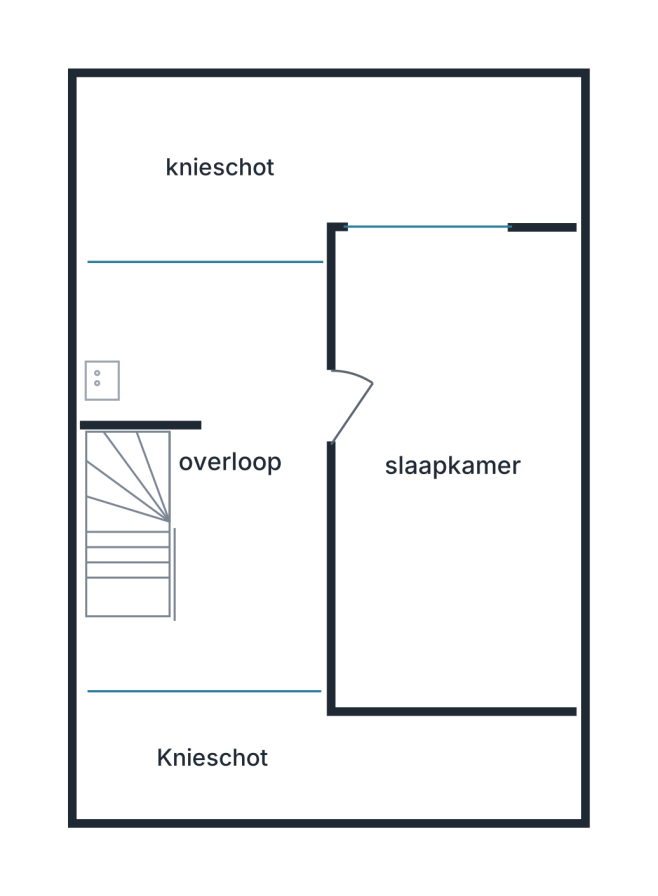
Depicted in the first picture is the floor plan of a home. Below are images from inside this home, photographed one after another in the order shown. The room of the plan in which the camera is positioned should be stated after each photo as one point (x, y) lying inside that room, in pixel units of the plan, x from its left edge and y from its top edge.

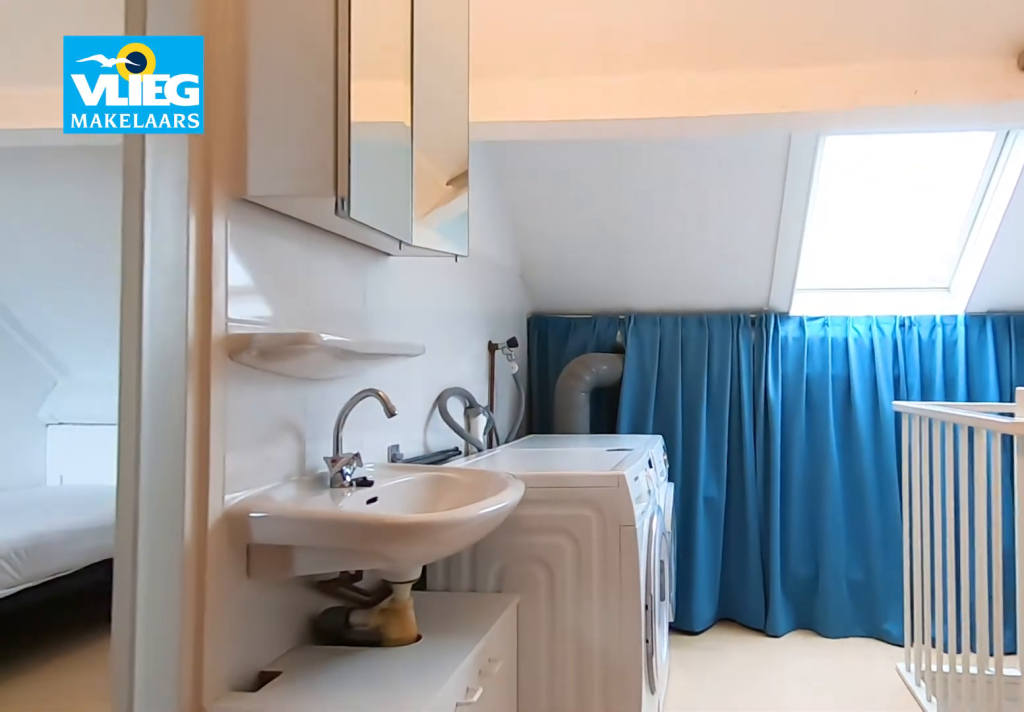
(209, 479)
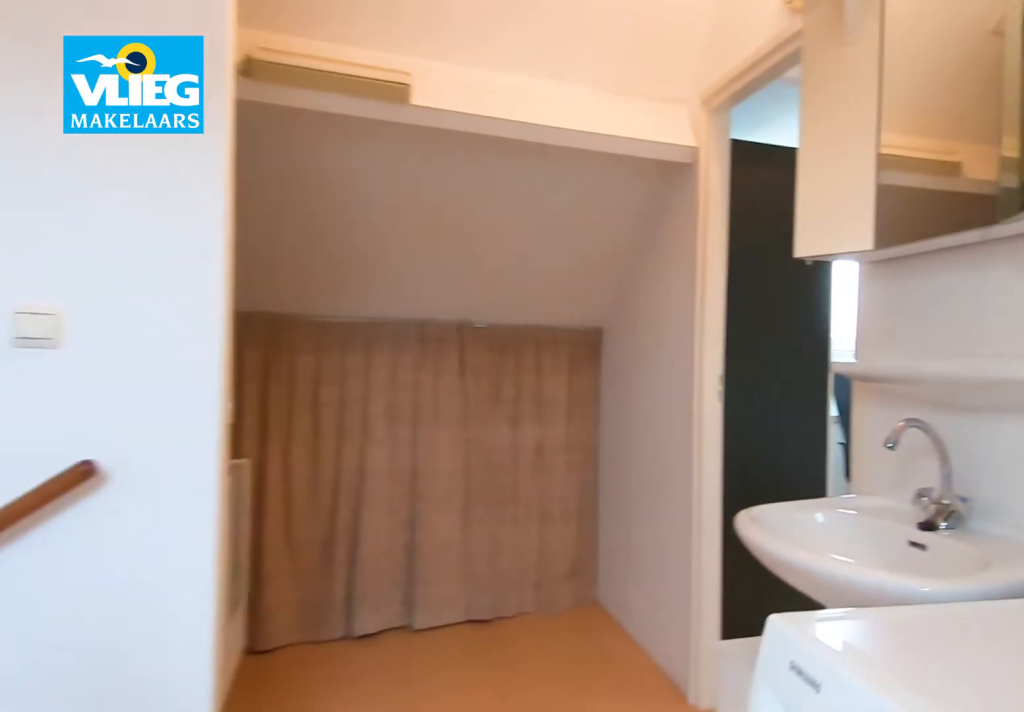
(209, 479)
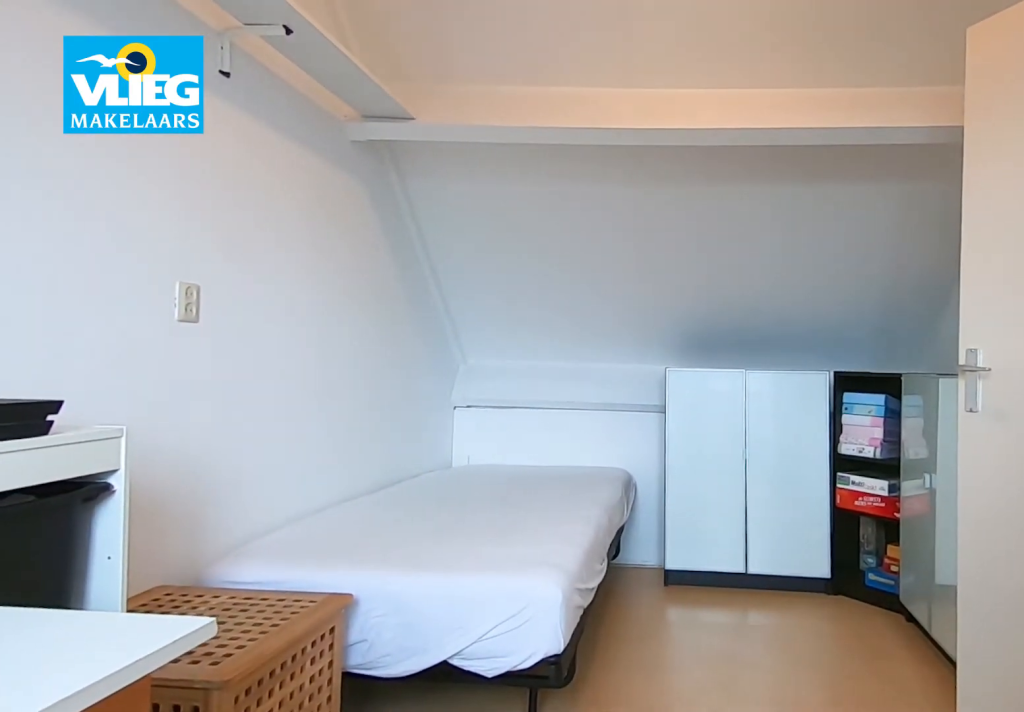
(453, 549)
